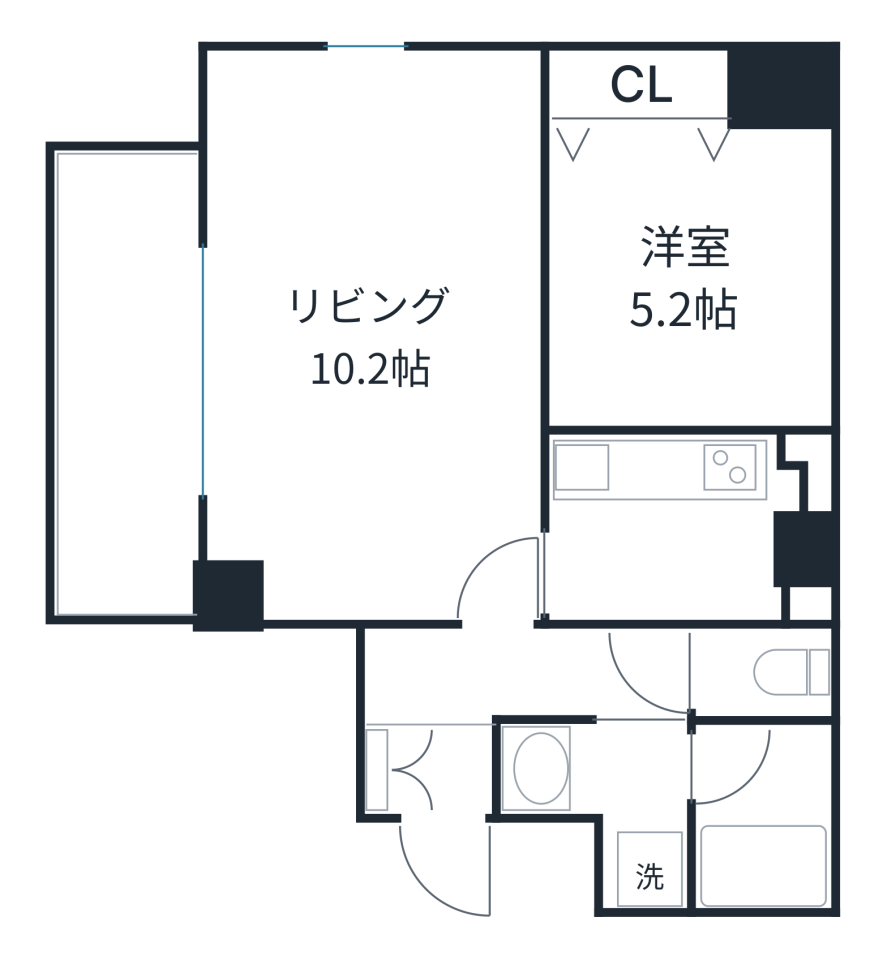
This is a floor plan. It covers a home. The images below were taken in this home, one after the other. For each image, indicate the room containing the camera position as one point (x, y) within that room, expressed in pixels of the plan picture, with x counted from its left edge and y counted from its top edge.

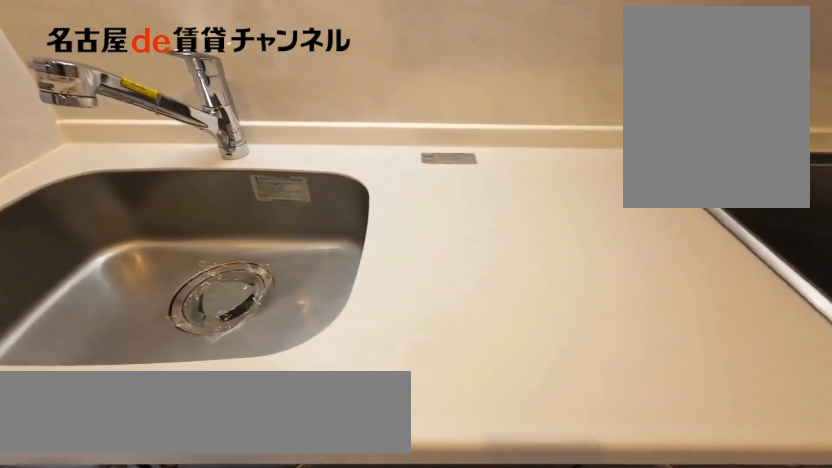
(685, 525)
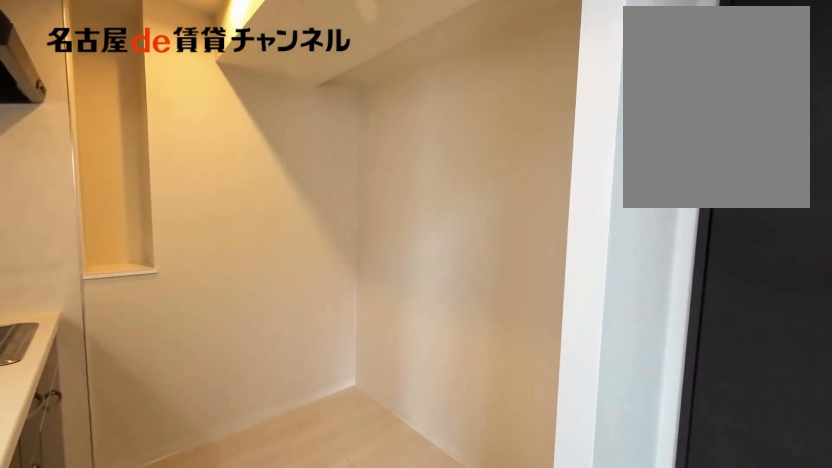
(685, 525)
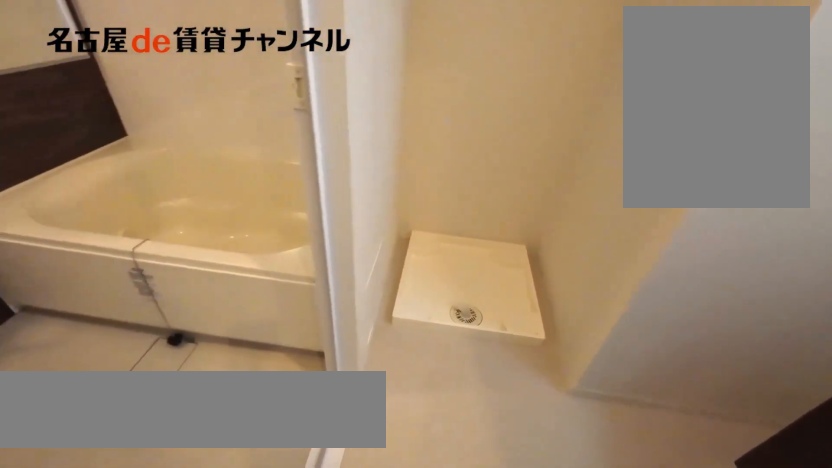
(614, 798)
